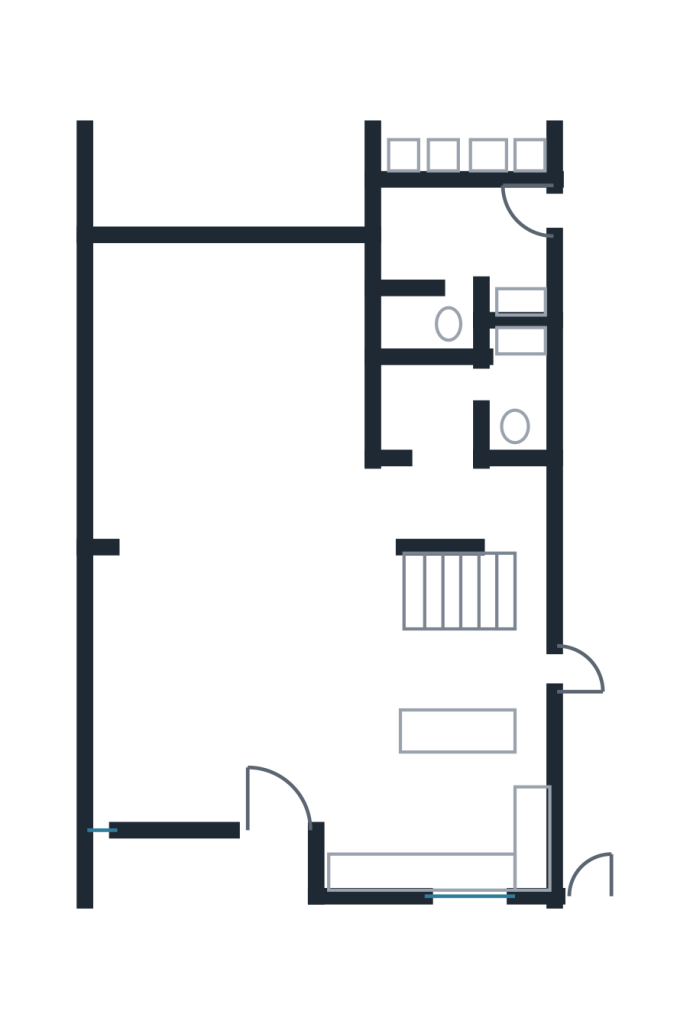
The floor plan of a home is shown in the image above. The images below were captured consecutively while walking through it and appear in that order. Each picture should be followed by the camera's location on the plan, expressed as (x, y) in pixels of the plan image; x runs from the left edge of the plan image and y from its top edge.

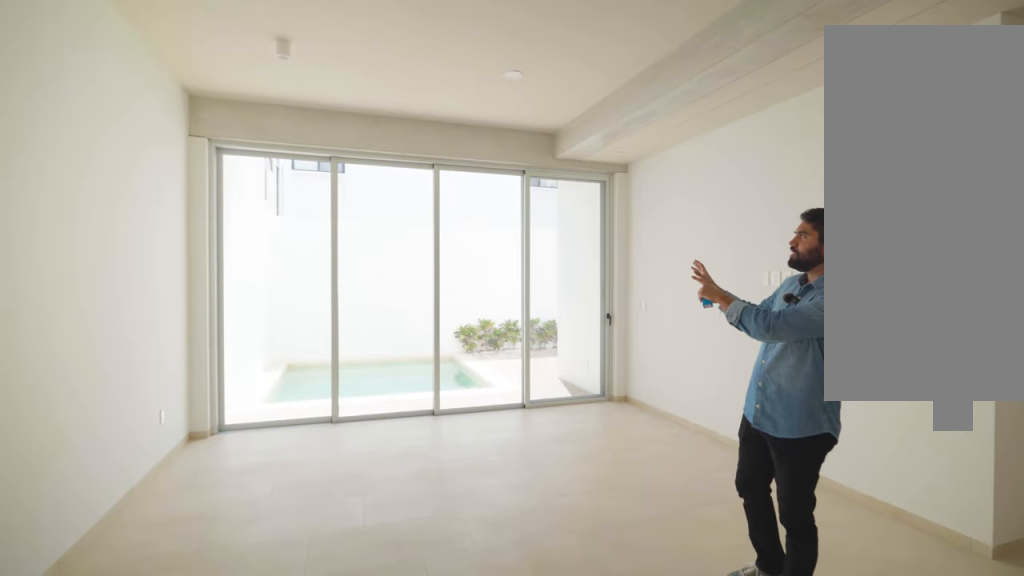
(187, 557)
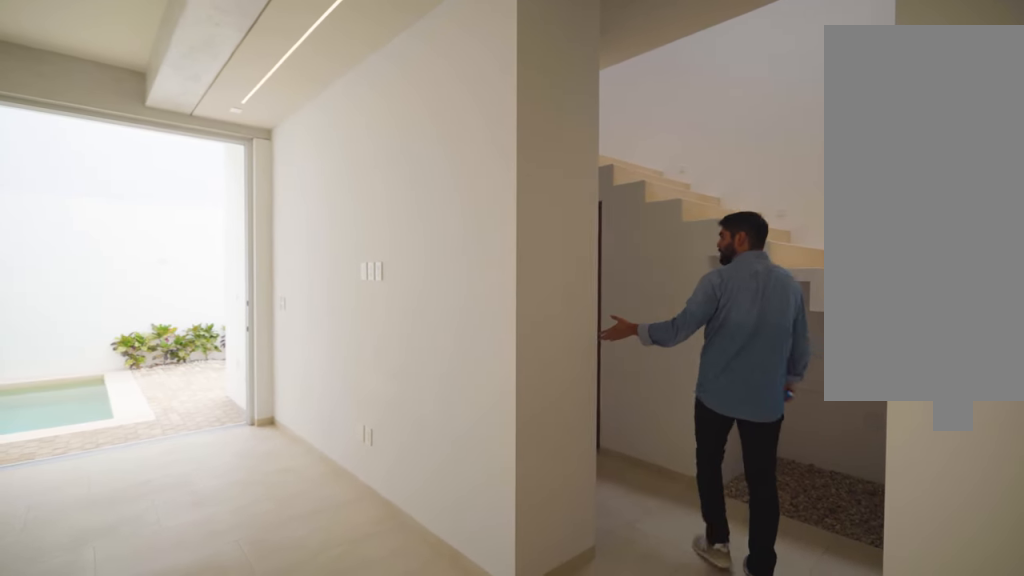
(346, 556)
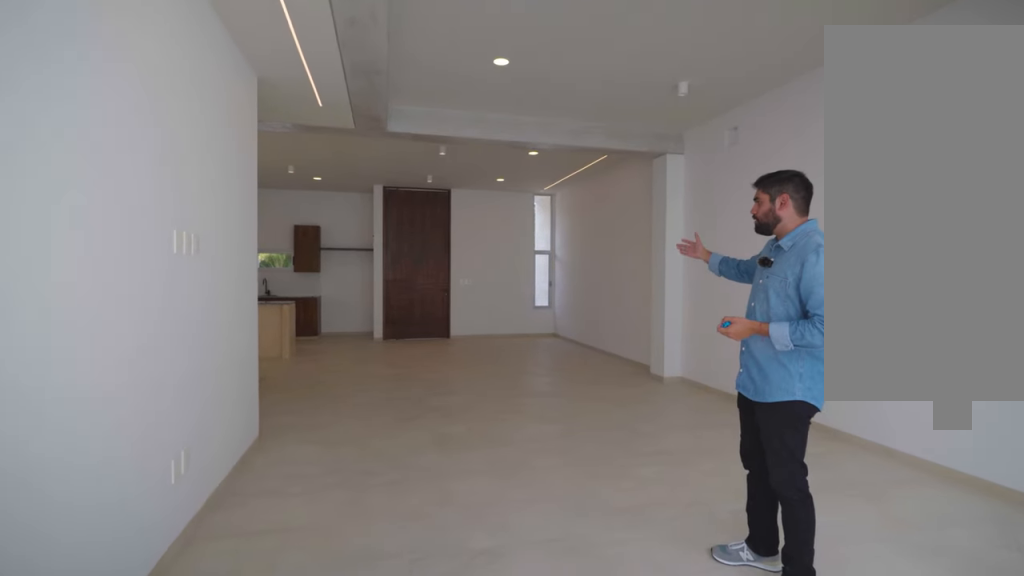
(205, 285)
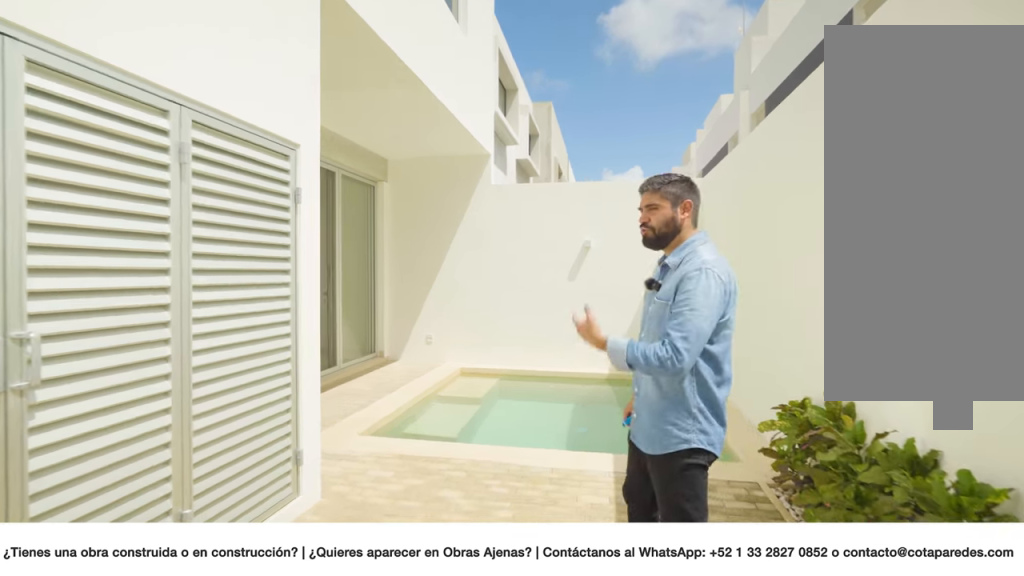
(587, 110)
